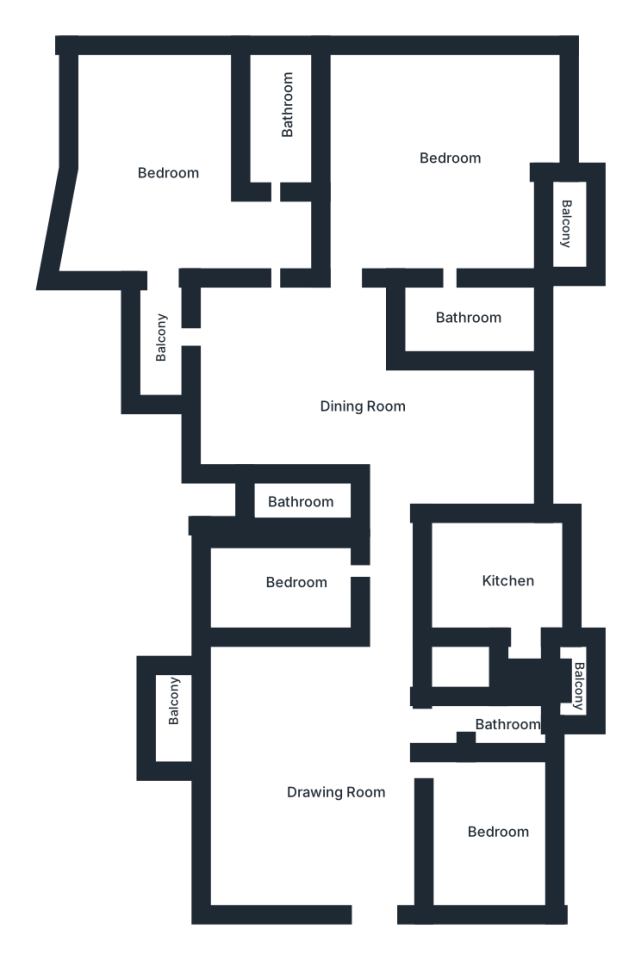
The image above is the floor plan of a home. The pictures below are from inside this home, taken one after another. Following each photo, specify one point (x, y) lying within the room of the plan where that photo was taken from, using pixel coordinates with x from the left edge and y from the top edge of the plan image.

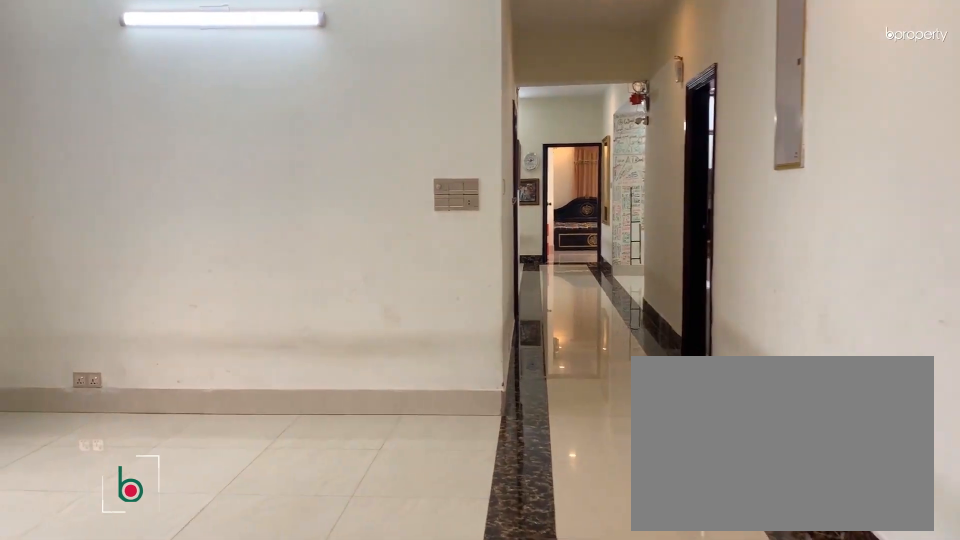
(340, 792)
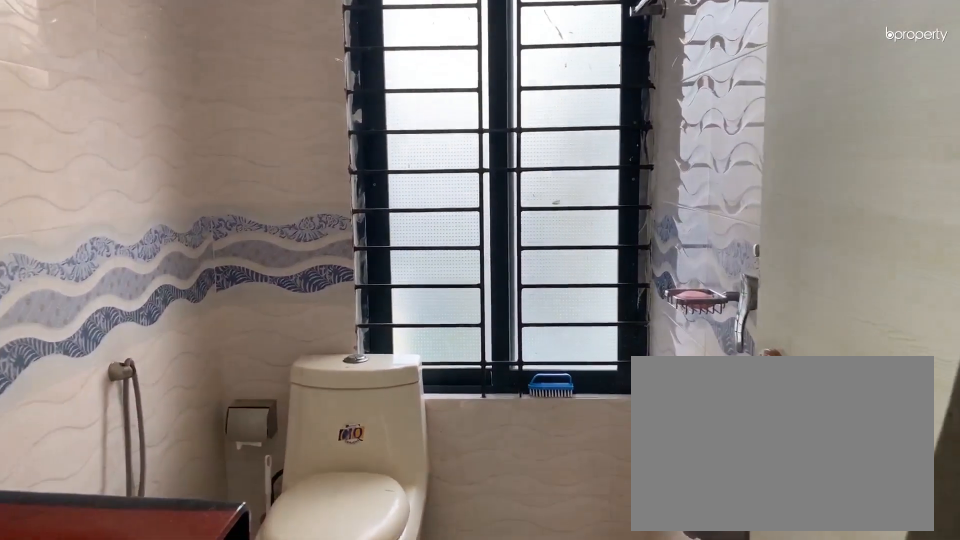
(510, 725)
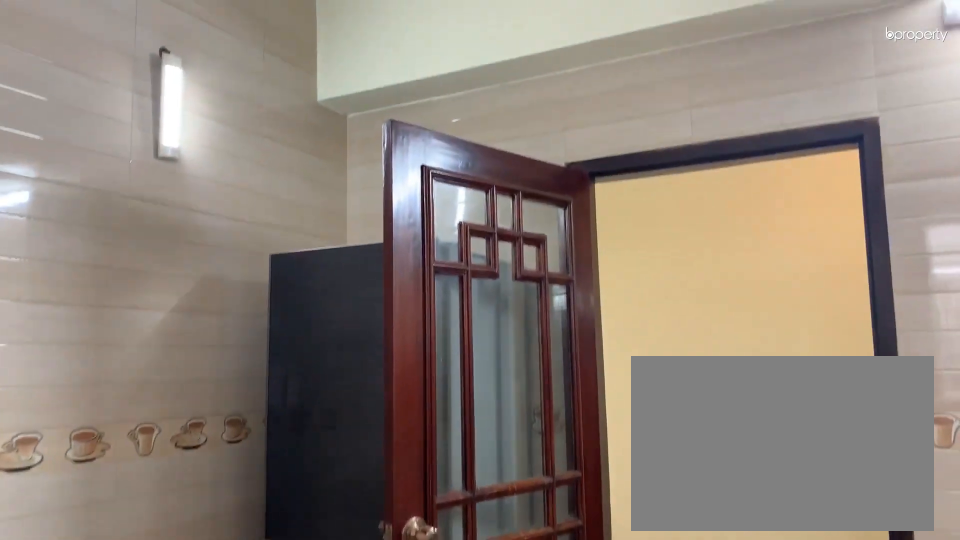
(514, 581)
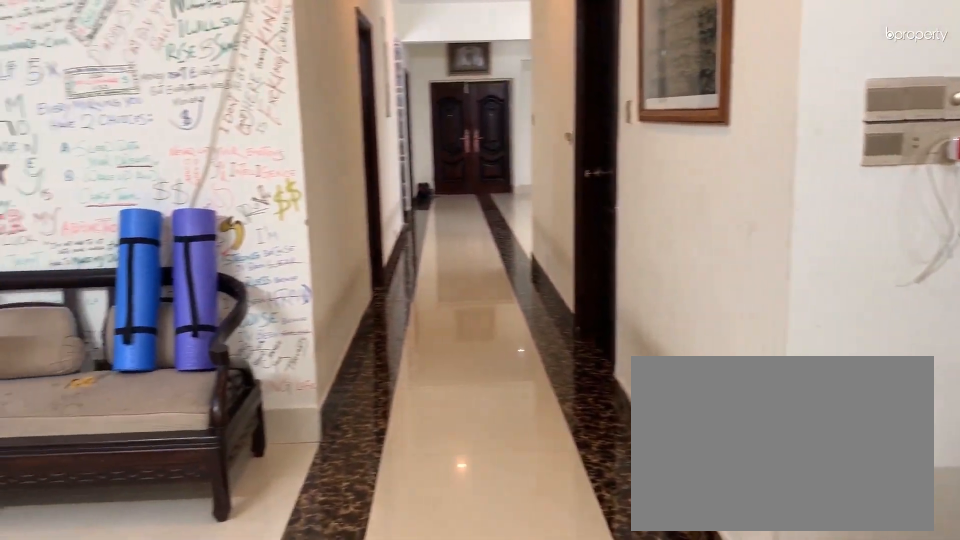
(344, 380)
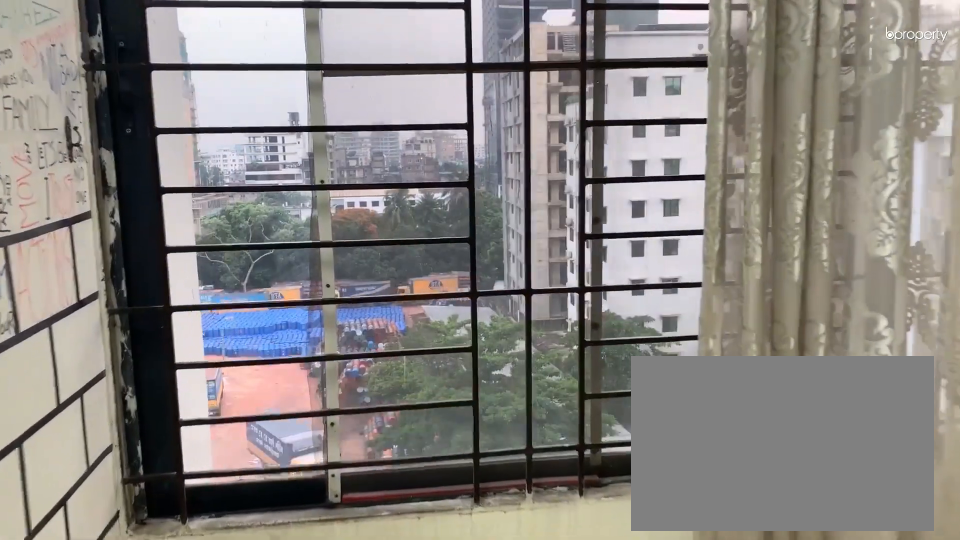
(452, 434)
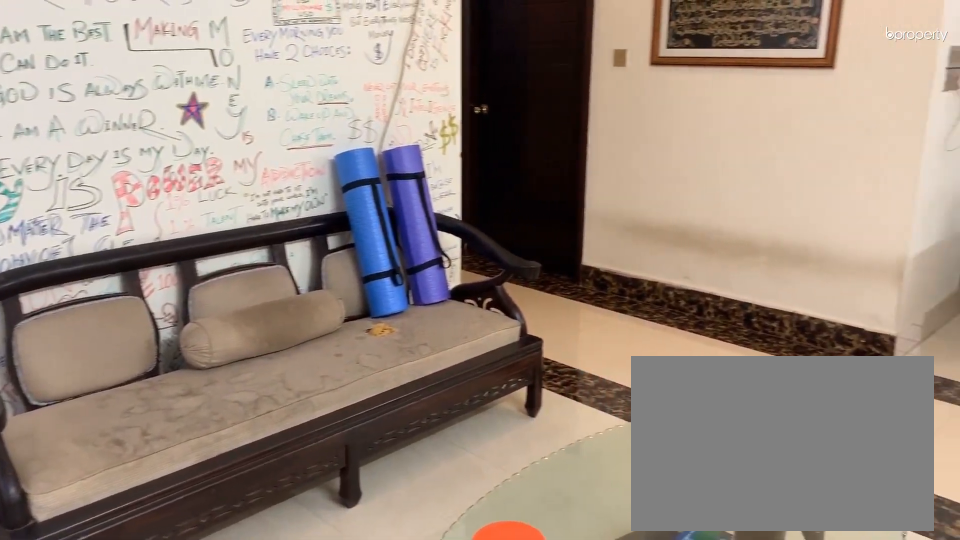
(452, 434)
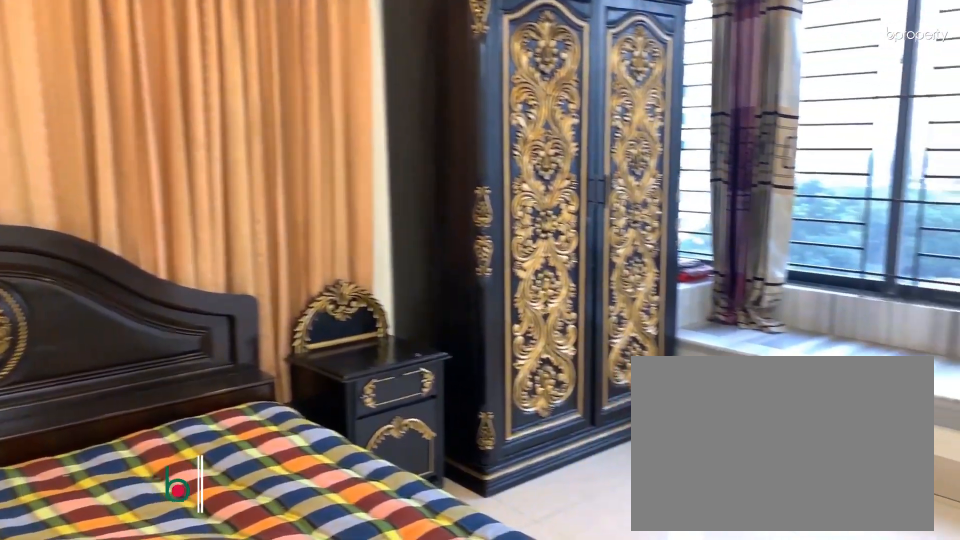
(444, 157)
